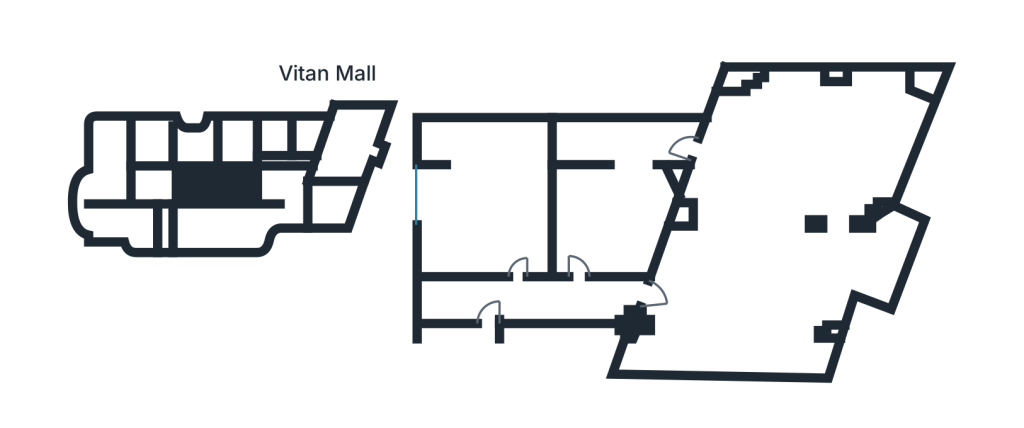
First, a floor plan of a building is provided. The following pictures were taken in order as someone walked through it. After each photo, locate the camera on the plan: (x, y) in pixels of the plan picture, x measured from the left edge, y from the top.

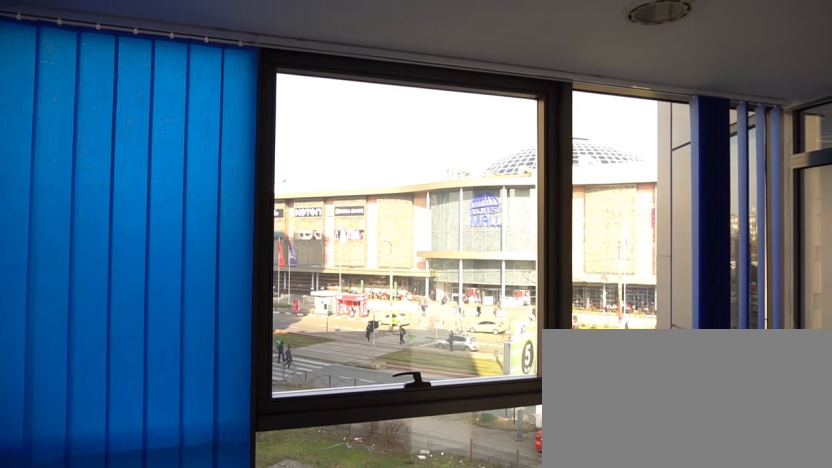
(634, 152)
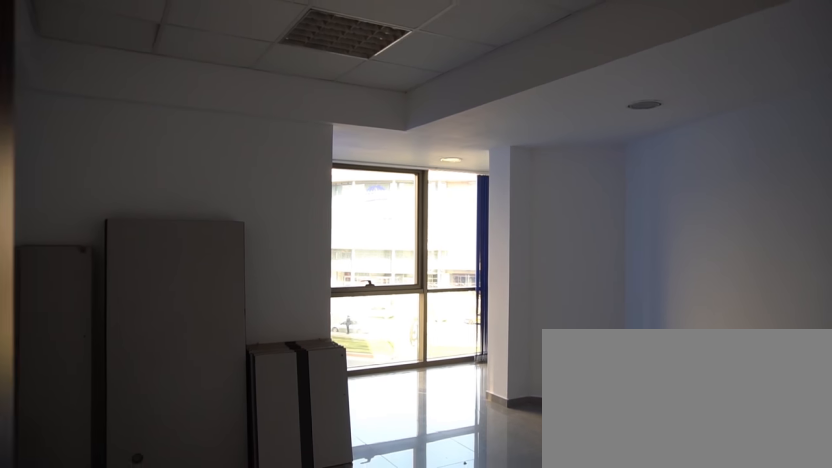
(576, 295)
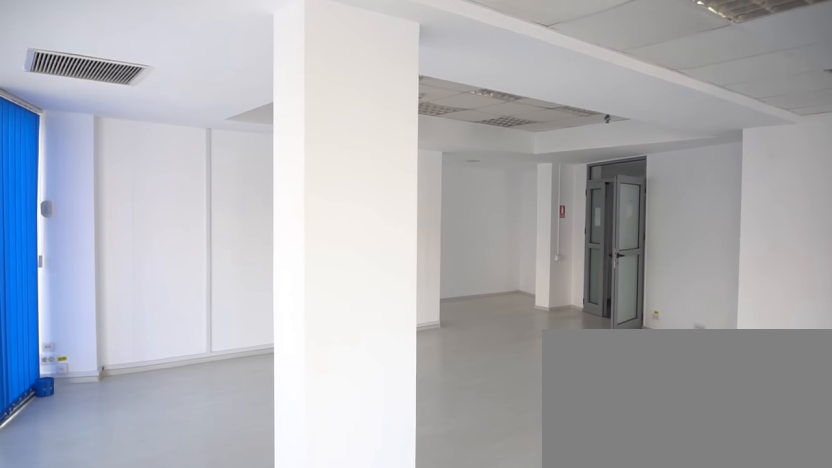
(886, 149)
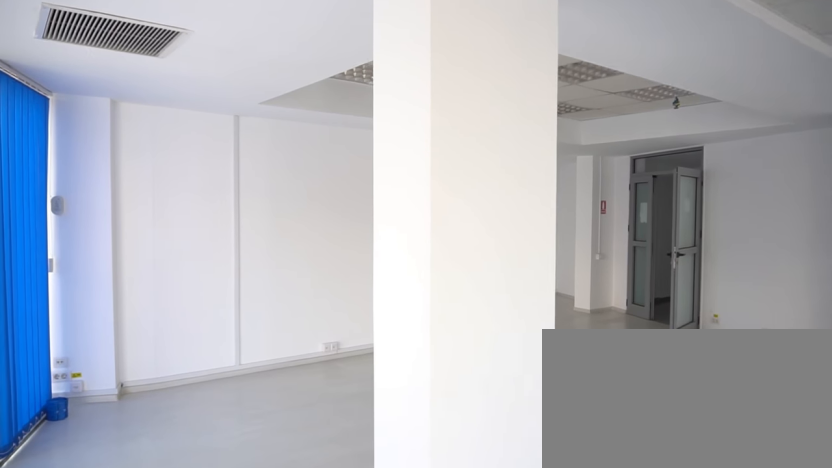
(882, 167)
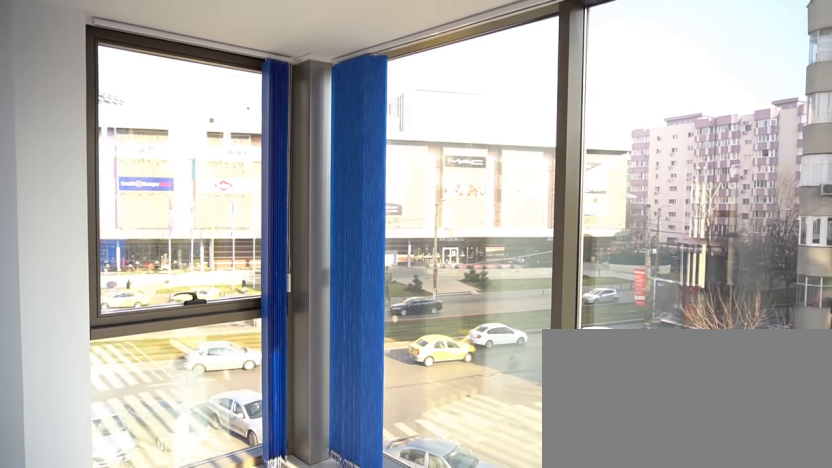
(862, 305)
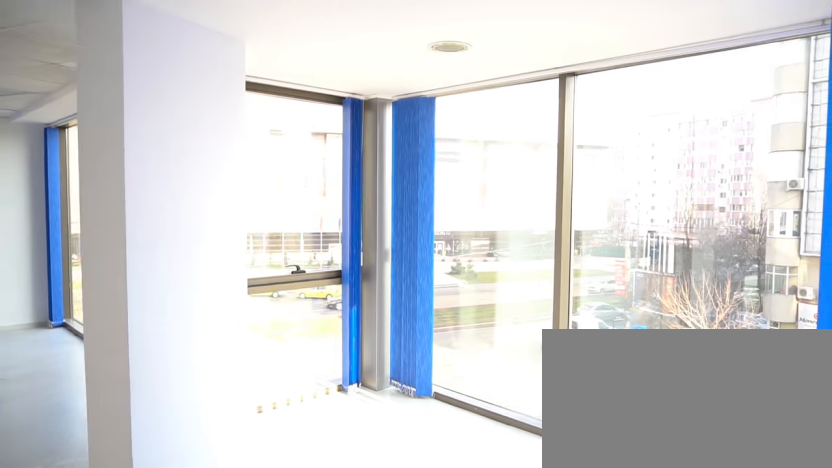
(817, 328)
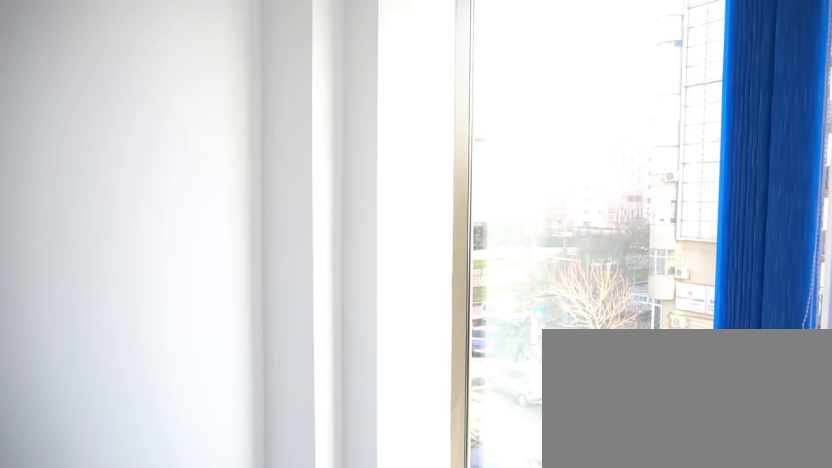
(785, 351)
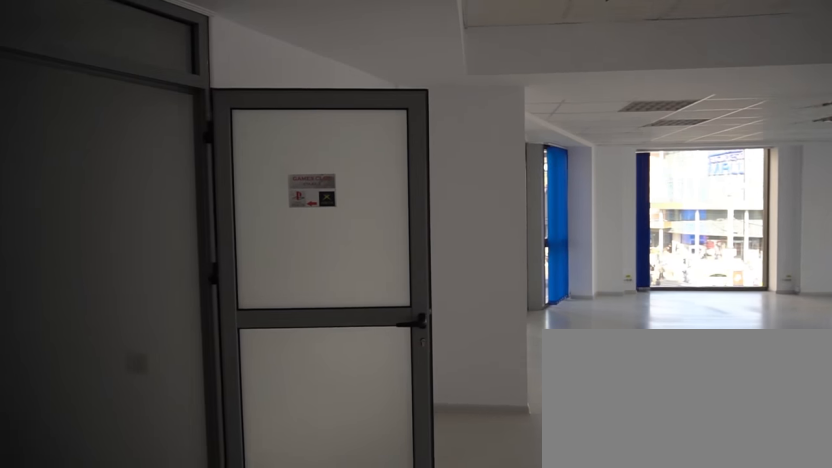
(659, 331)
